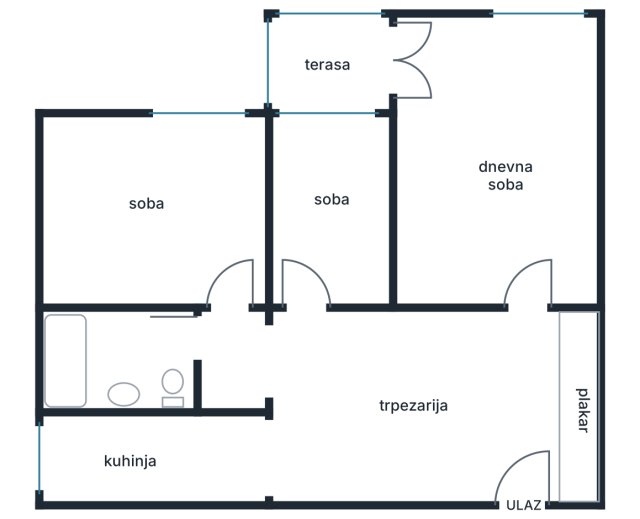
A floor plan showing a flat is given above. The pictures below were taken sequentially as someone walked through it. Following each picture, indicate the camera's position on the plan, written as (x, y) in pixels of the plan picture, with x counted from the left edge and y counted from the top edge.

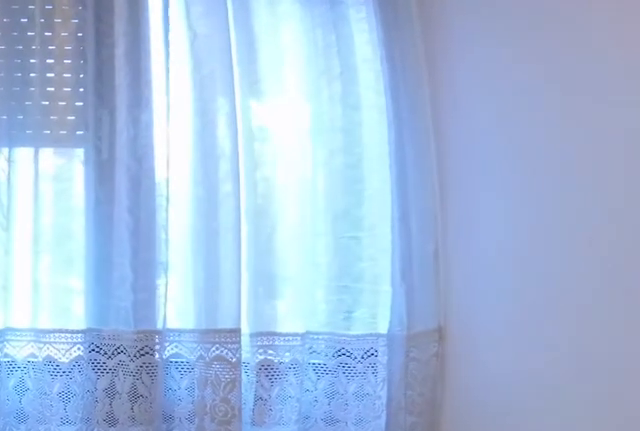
(239, 200)
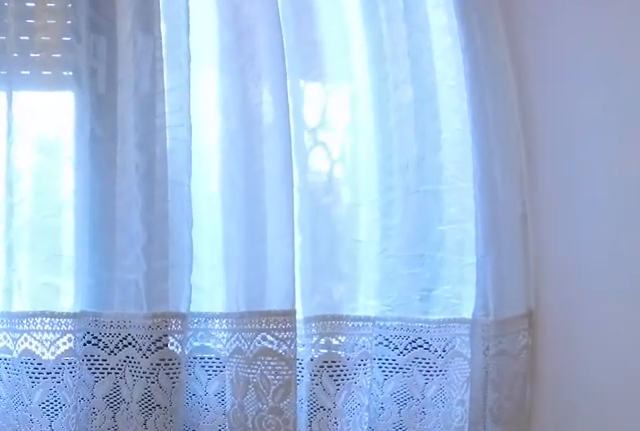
(239, 171)
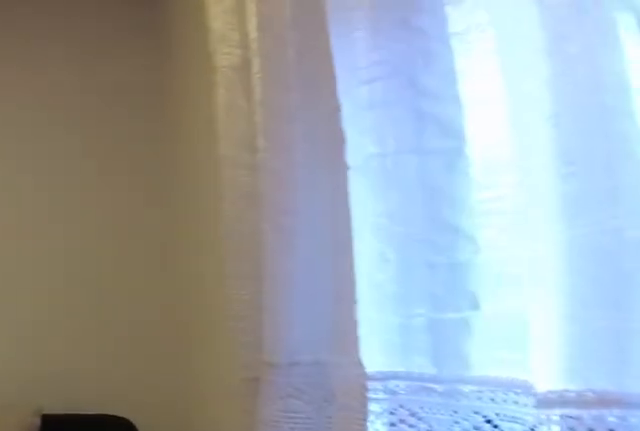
(232, 135)
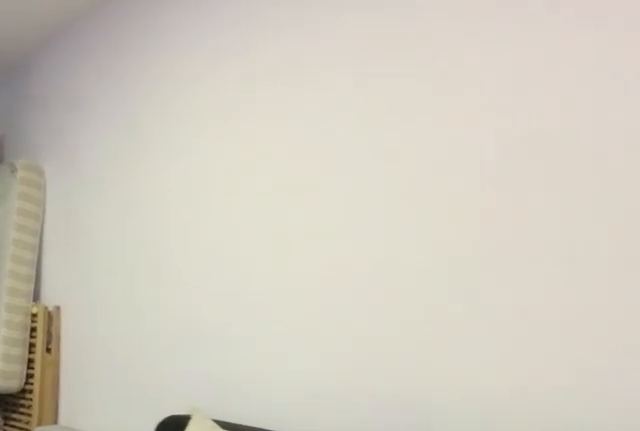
(160, 140)
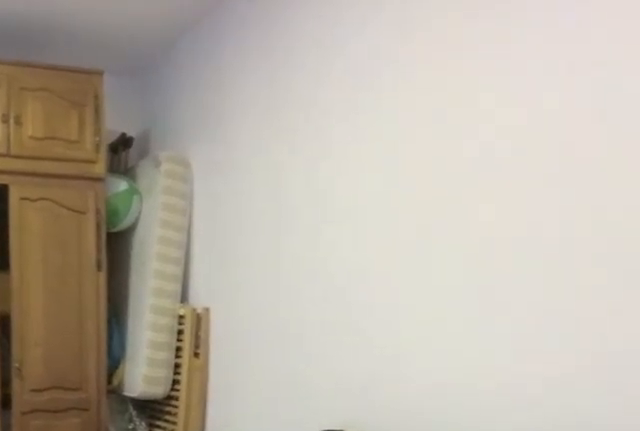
(157, 140)
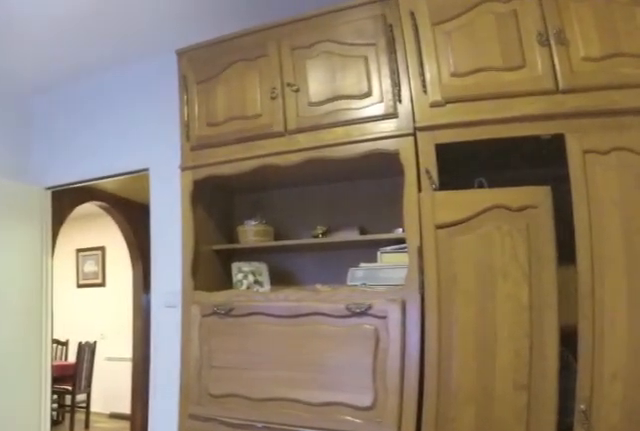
(150, 145)
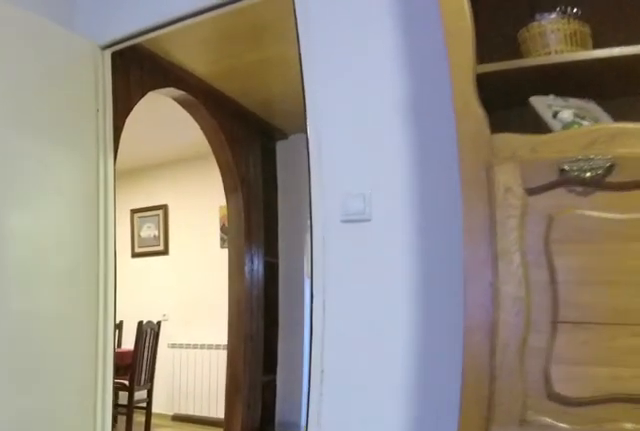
(198, 216)
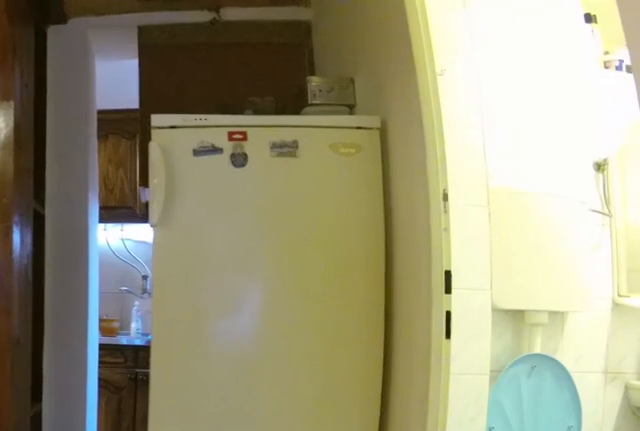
(227, 263)
